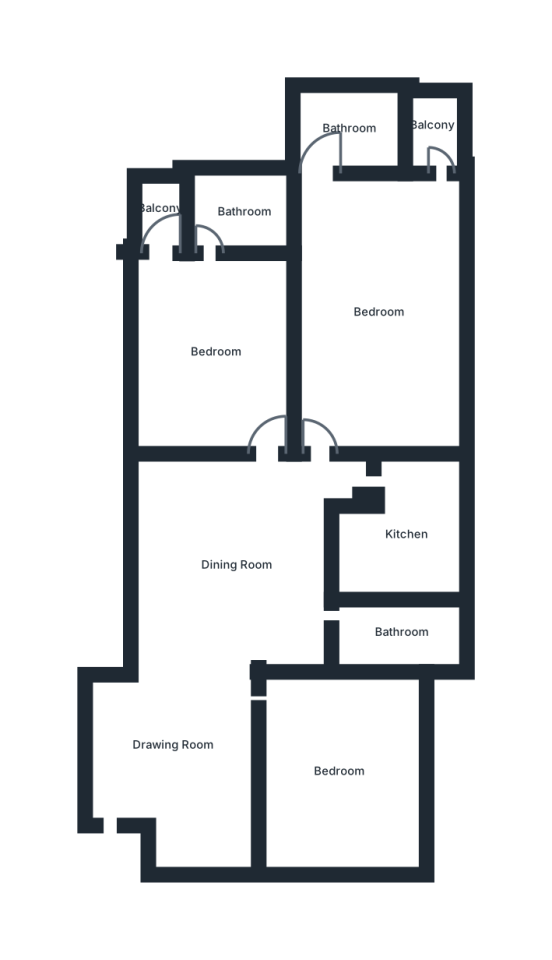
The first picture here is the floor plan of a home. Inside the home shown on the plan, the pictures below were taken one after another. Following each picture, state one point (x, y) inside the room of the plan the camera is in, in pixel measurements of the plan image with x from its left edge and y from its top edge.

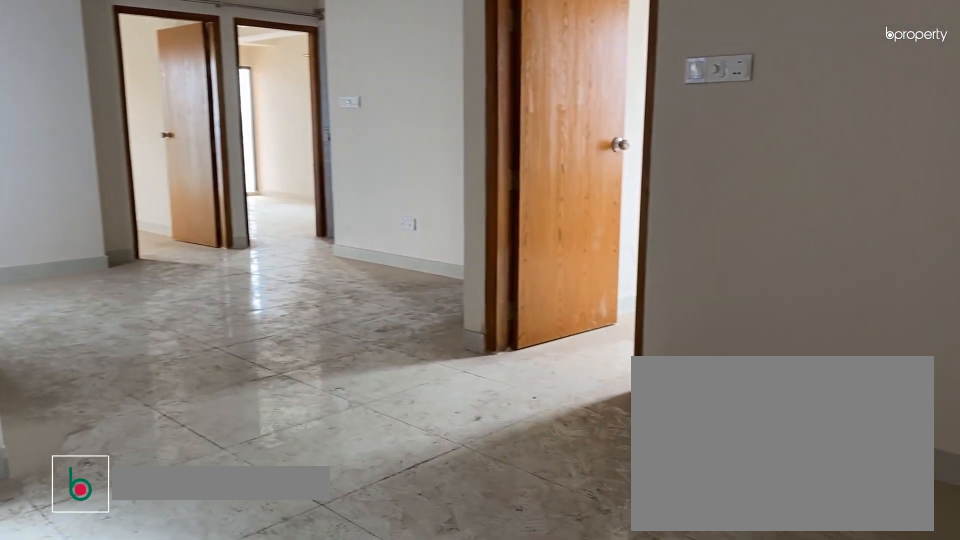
(174, 748)
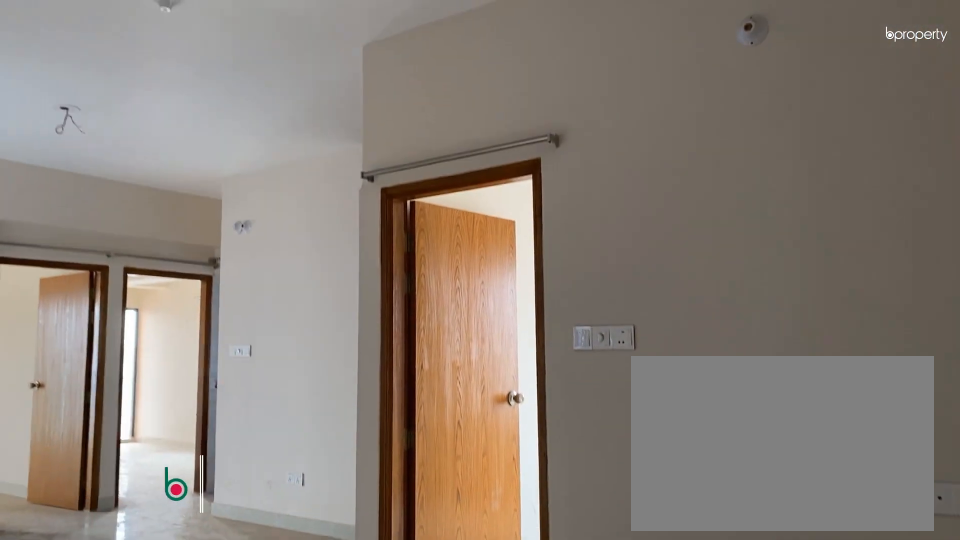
(174, 748)
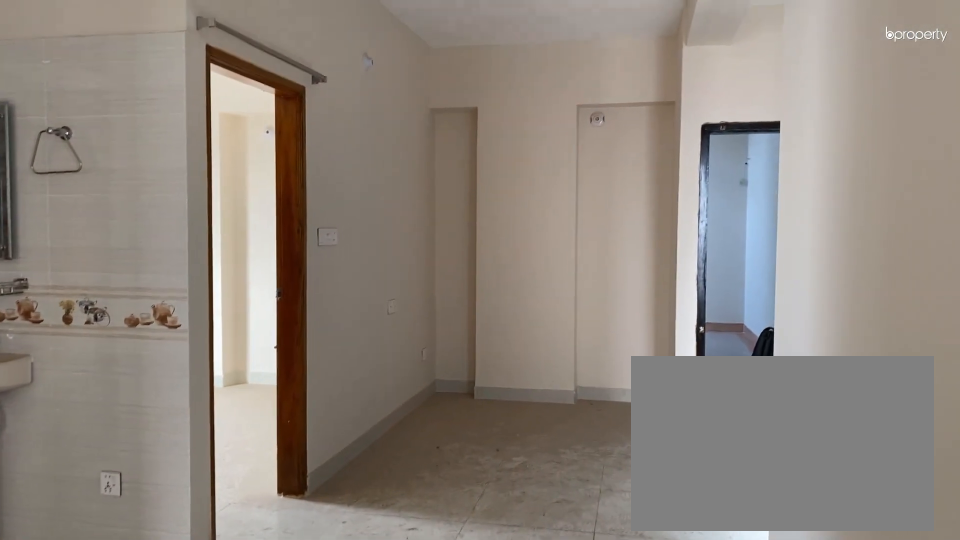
(239, 566)
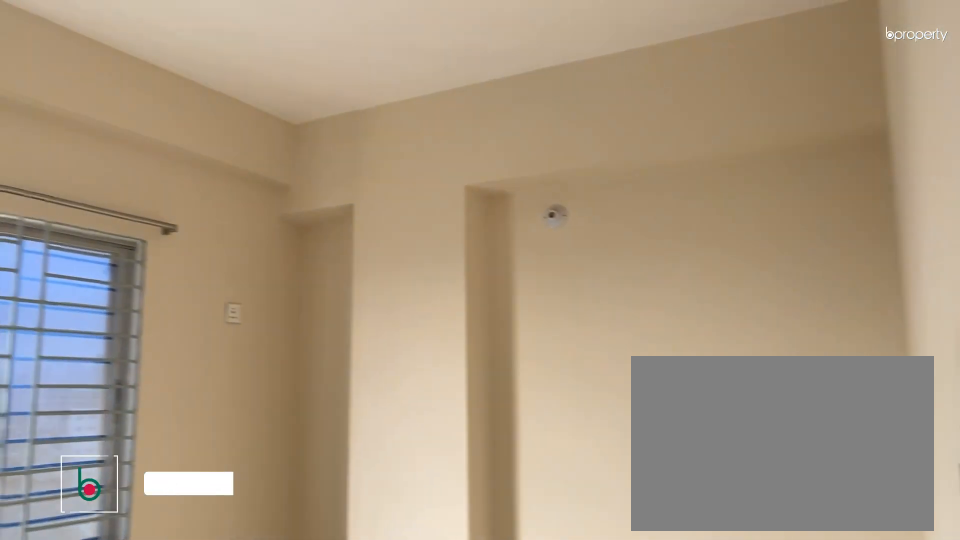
(343, 772)
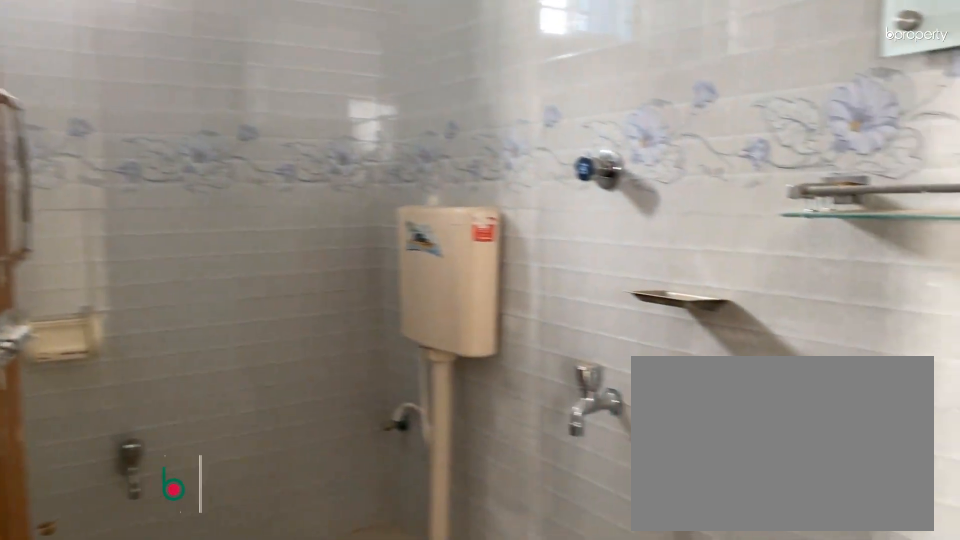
(401, 634)
